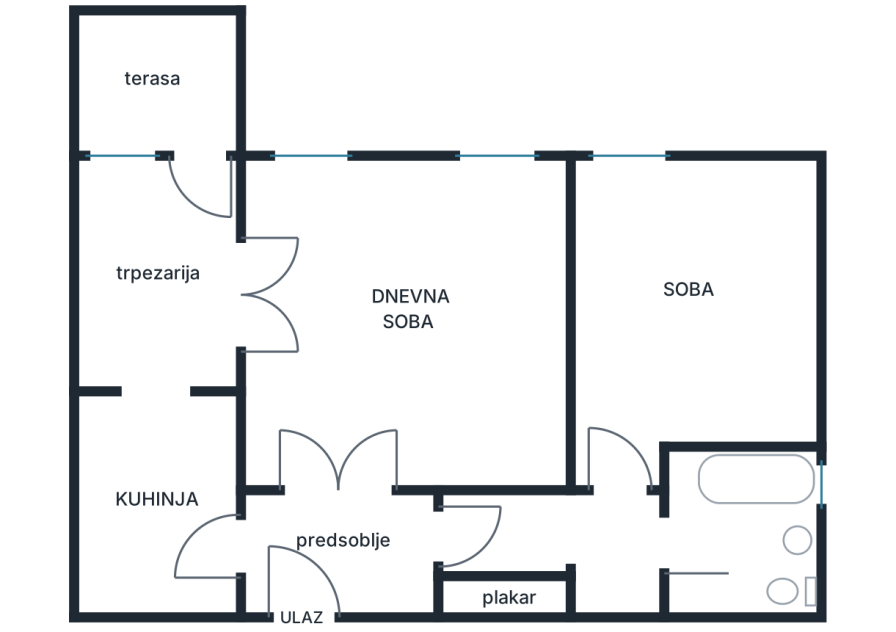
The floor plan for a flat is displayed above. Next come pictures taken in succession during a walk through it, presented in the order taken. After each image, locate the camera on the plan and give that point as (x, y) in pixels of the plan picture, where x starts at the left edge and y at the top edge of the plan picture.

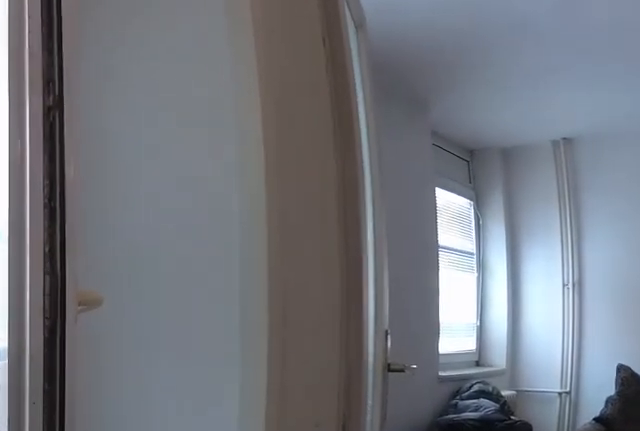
(173, 271)
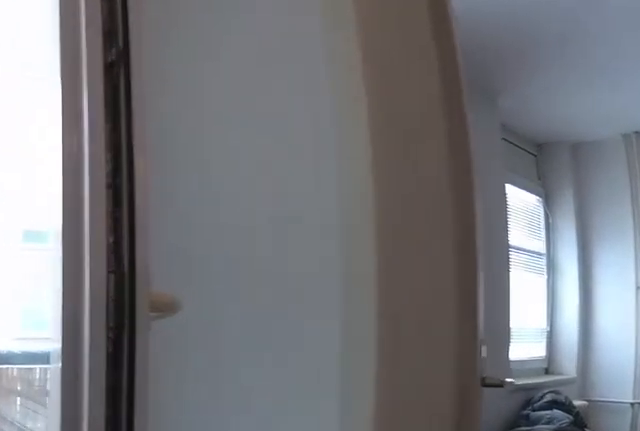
(172, 260)
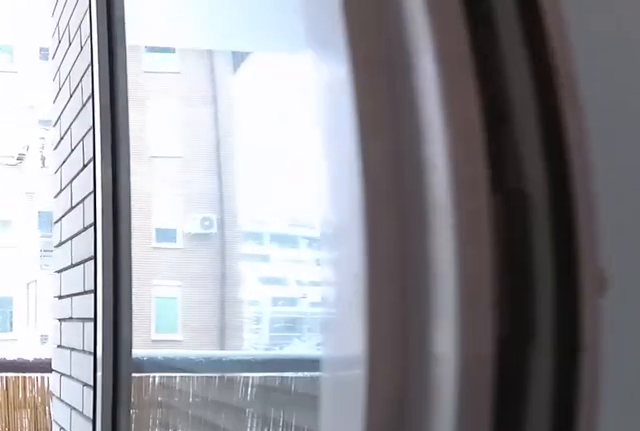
(173, 244)
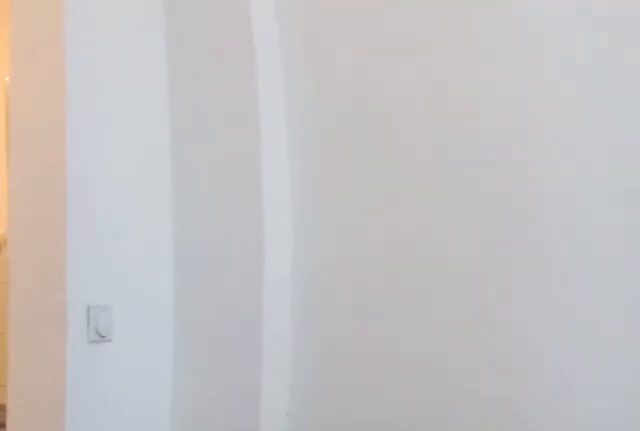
(176, 233)
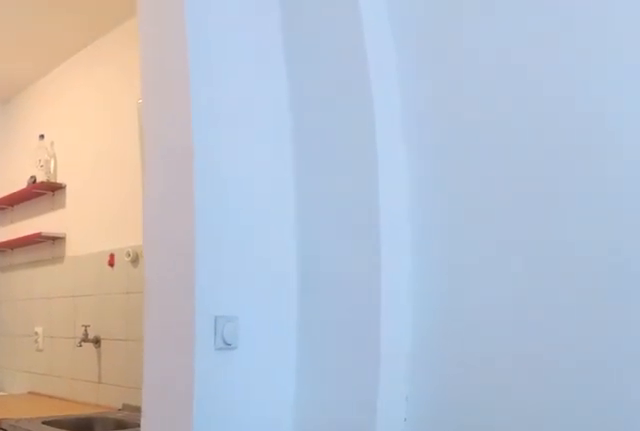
(210, 285)
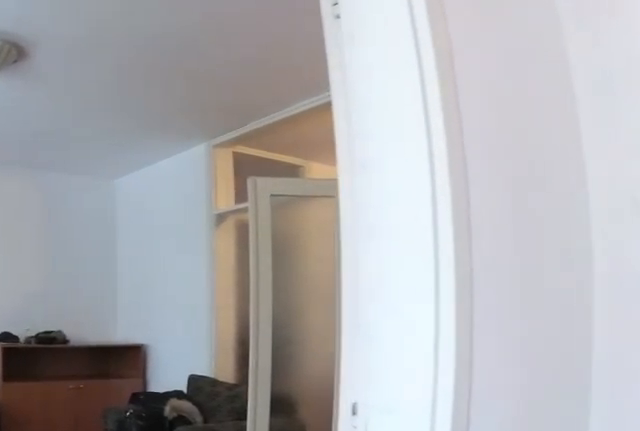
(184, 306)
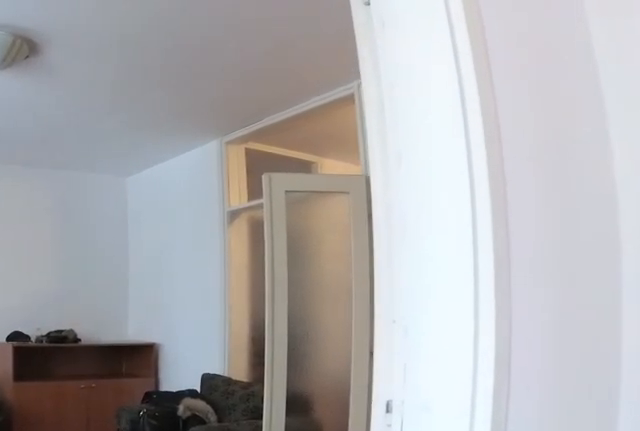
(185, 308)
